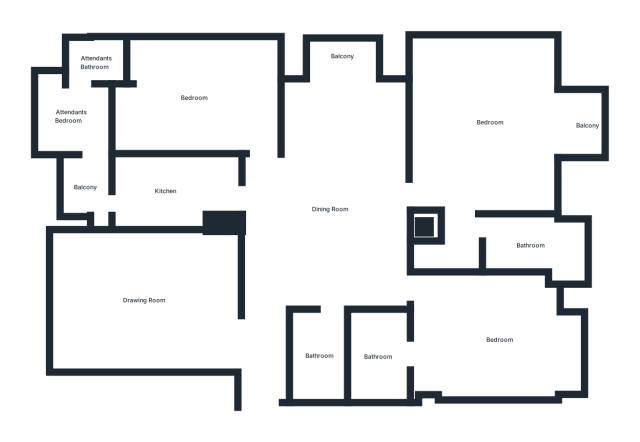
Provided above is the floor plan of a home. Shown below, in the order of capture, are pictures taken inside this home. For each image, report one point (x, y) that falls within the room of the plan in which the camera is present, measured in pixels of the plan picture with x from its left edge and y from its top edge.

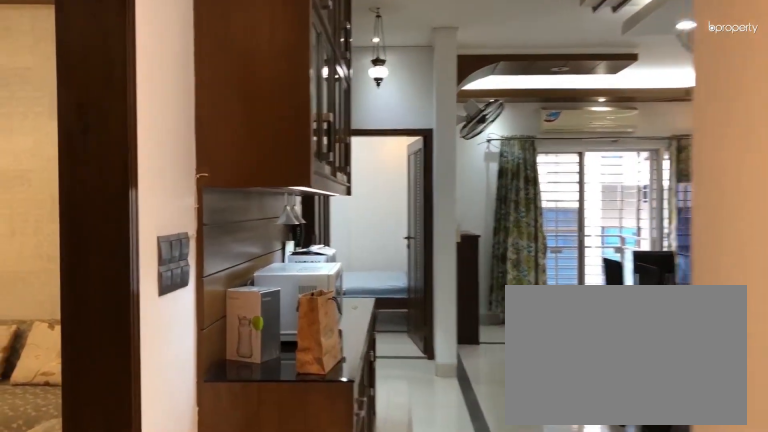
(238, 341)
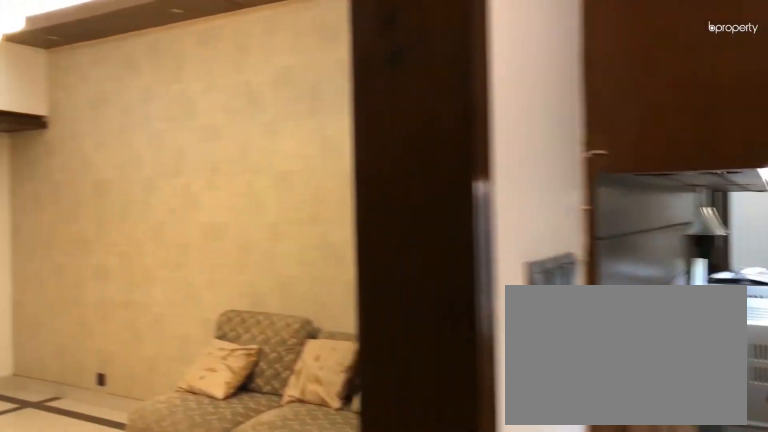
(238, 341)
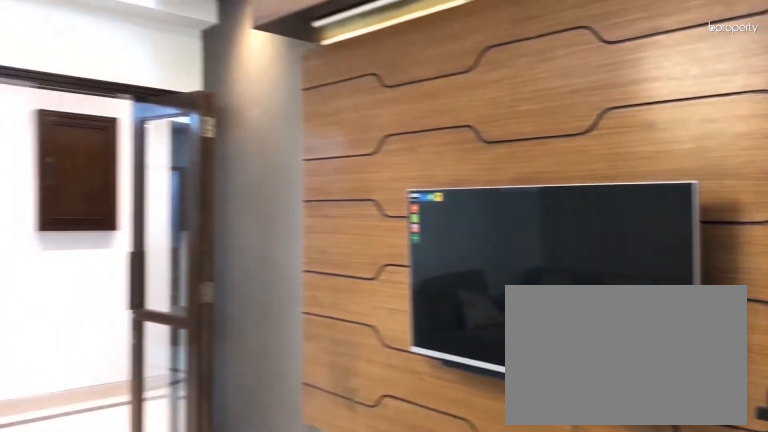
(146, 302)
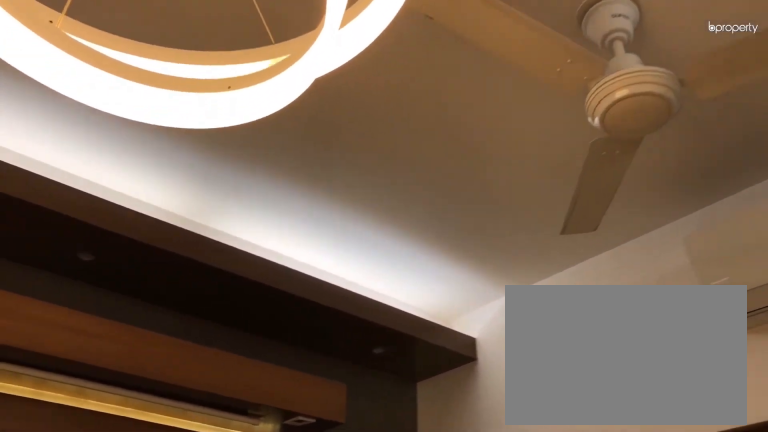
(146, 302)
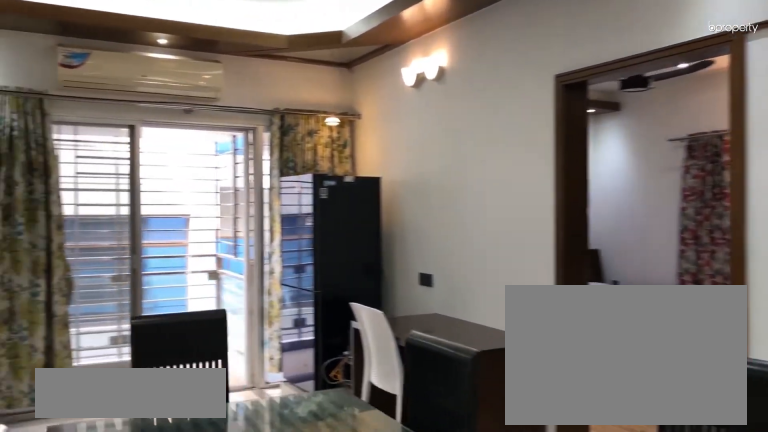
(327, 211)
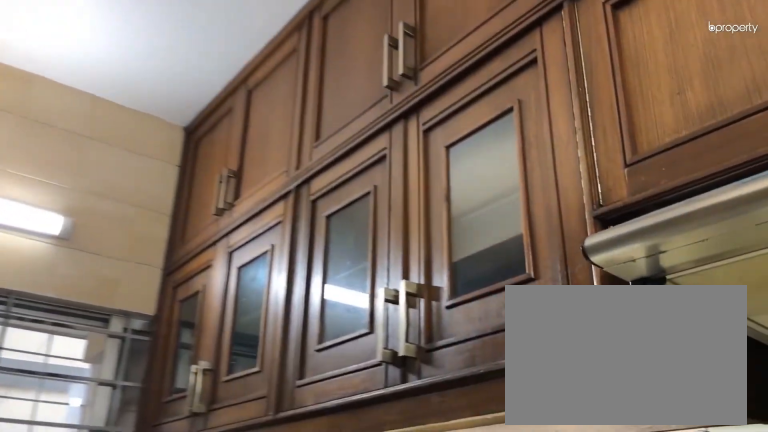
(169, 187)
